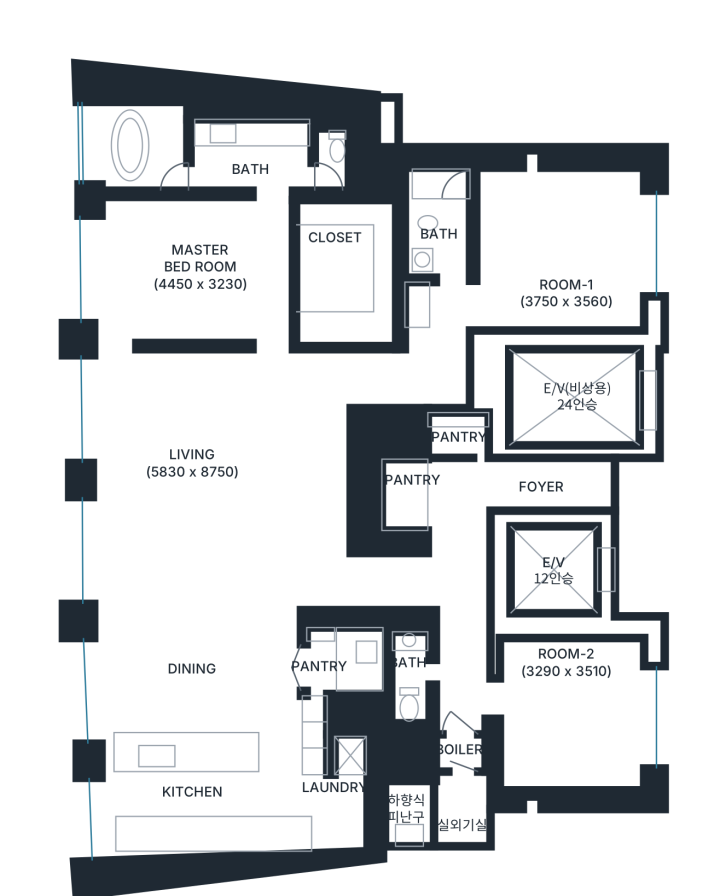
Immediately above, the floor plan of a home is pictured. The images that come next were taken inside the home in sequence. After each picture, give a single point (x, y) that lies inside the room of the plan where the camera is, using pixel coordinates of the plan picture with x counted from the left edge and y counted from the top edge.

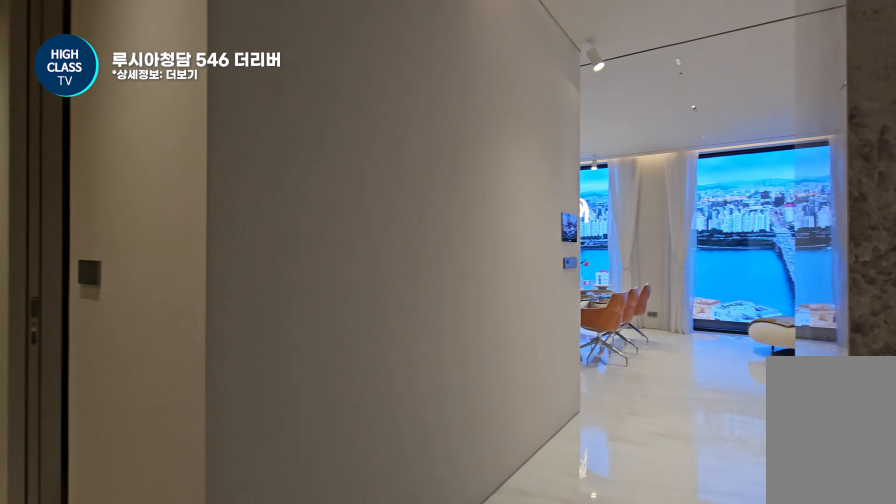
(419, 583)
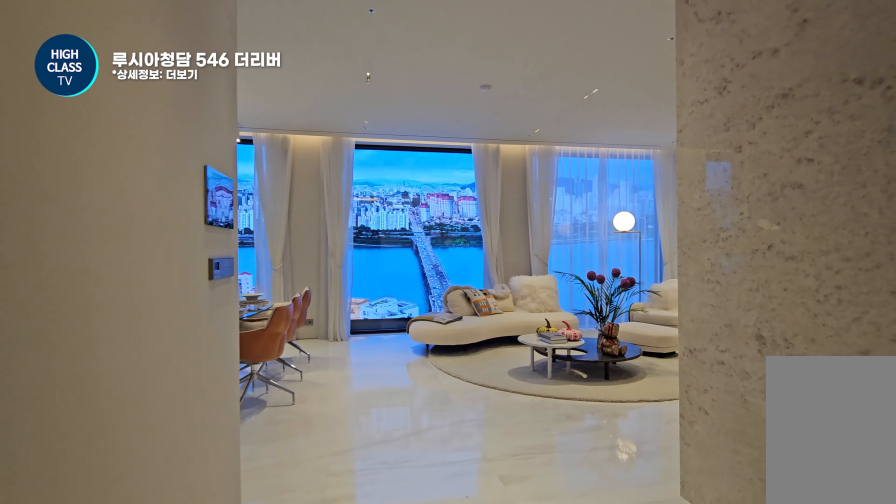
(419, 583)
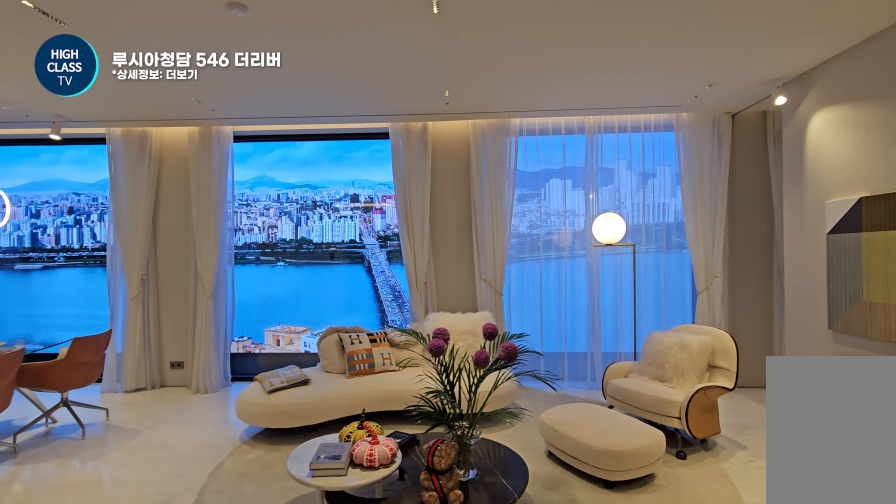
(211, 473)
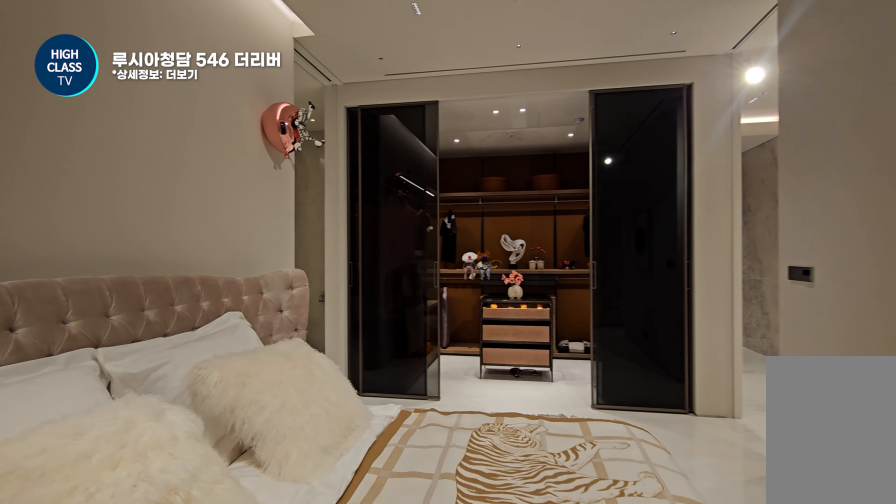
(242, 265)
